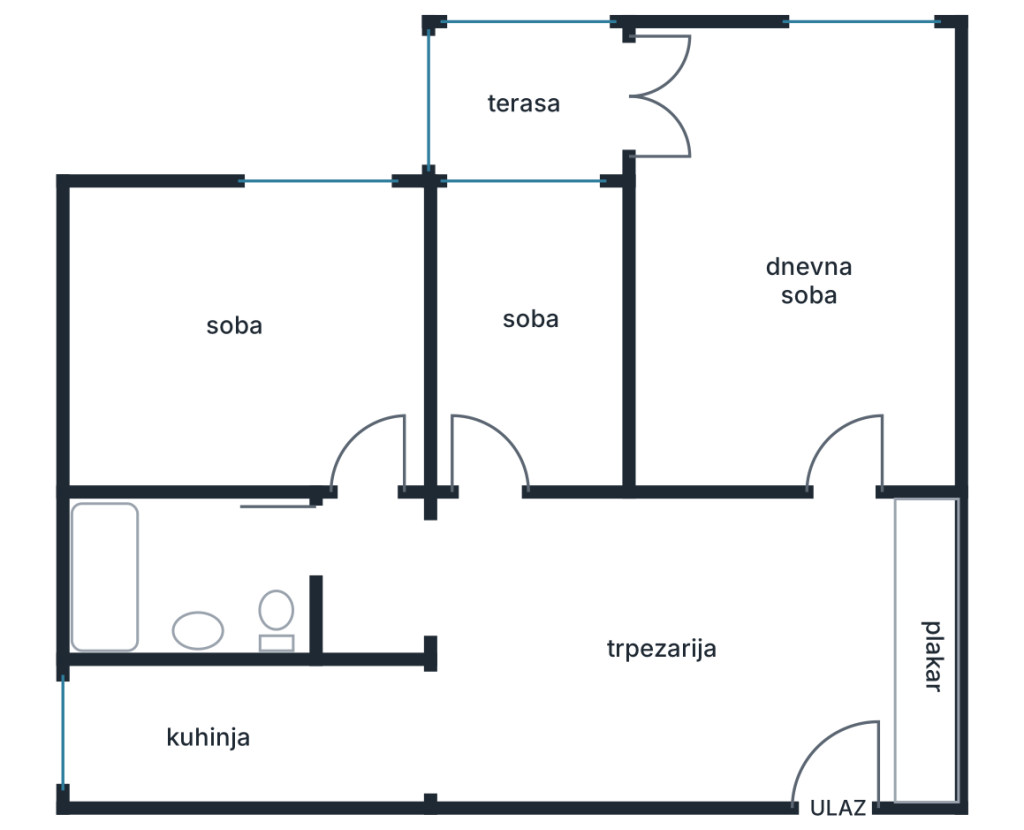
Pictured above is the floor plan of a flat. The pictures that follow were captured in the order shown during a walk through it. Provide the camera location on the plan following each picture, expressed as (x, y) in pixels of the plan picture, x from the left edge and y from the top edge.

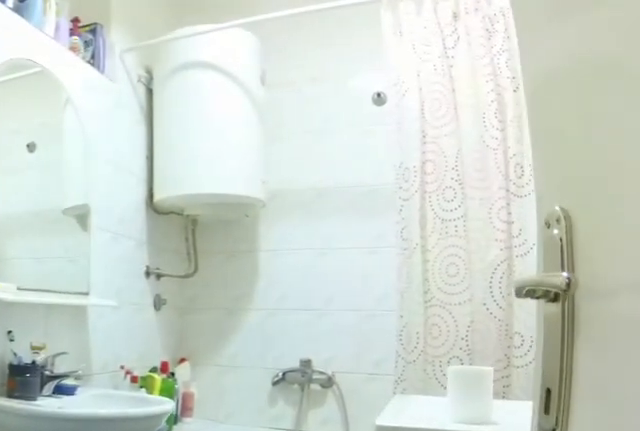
(363, 518)
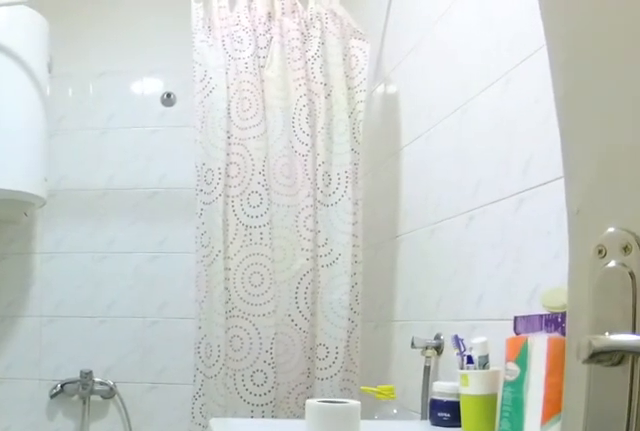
(337, 542)
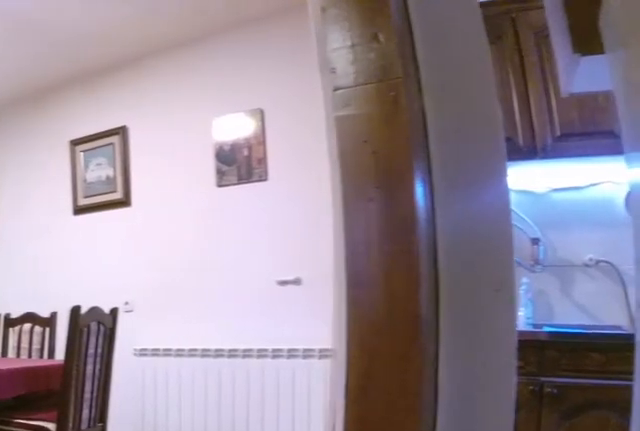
(349, 539)
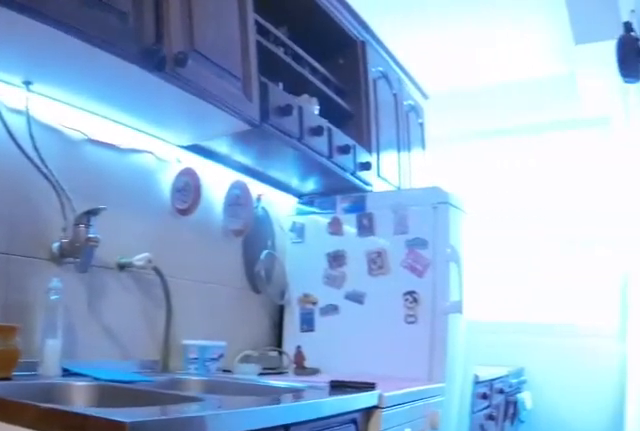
(486, 680)
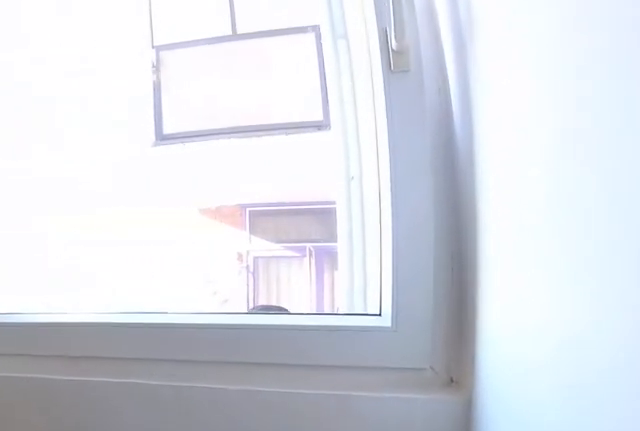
(176, 726)
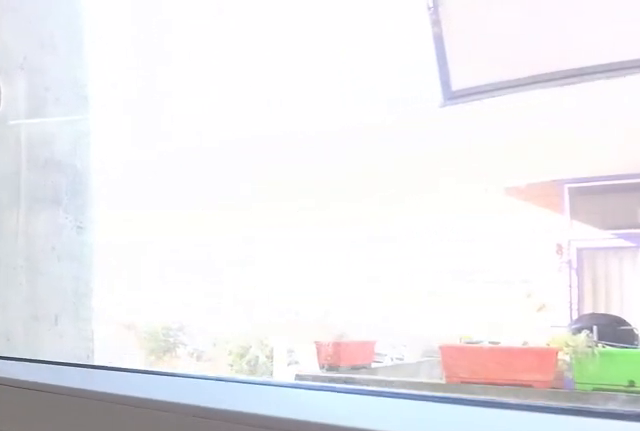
(123, 699)
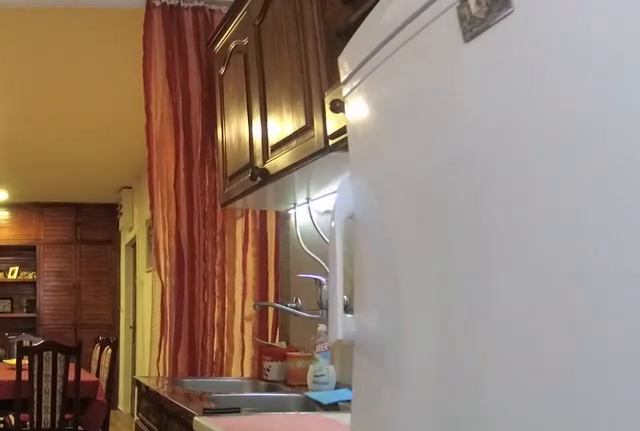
(203, 727)
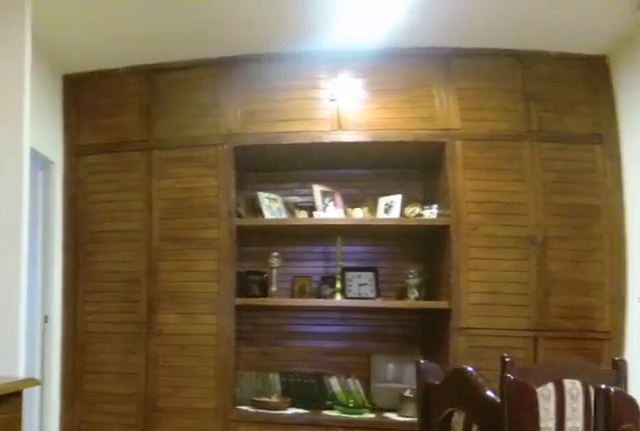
(611, 656)
